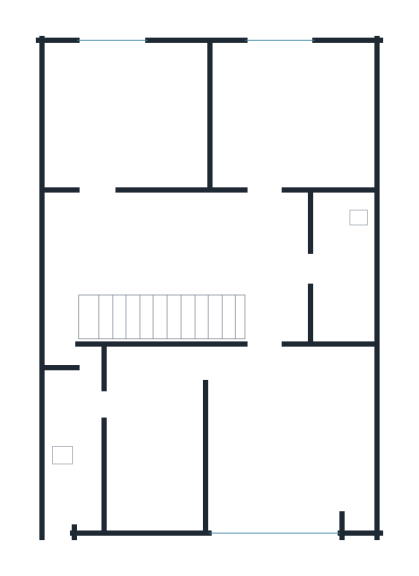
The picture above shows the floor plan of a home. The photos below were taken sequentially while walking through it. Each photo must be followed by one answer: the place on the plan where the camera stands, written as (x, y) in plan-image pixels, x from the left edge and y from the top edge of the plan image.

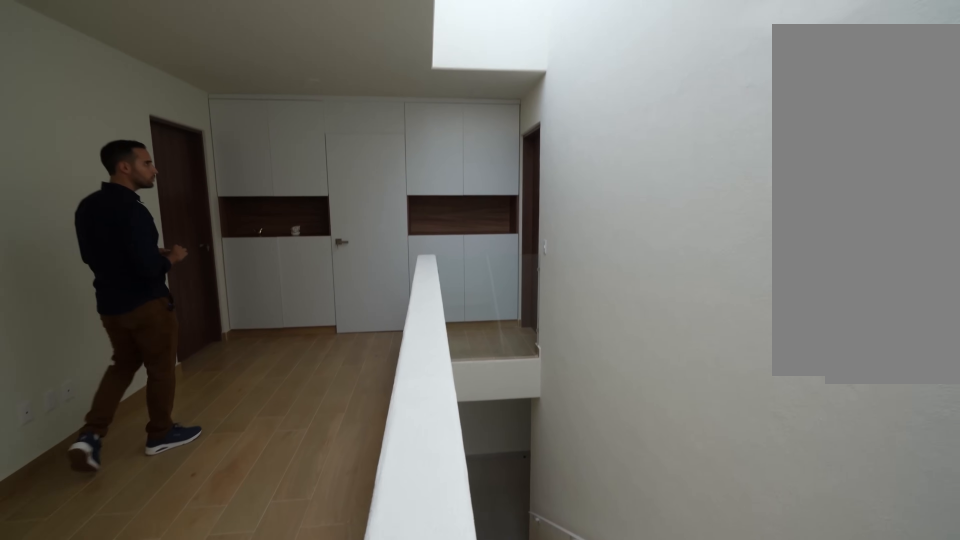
(59, 286)
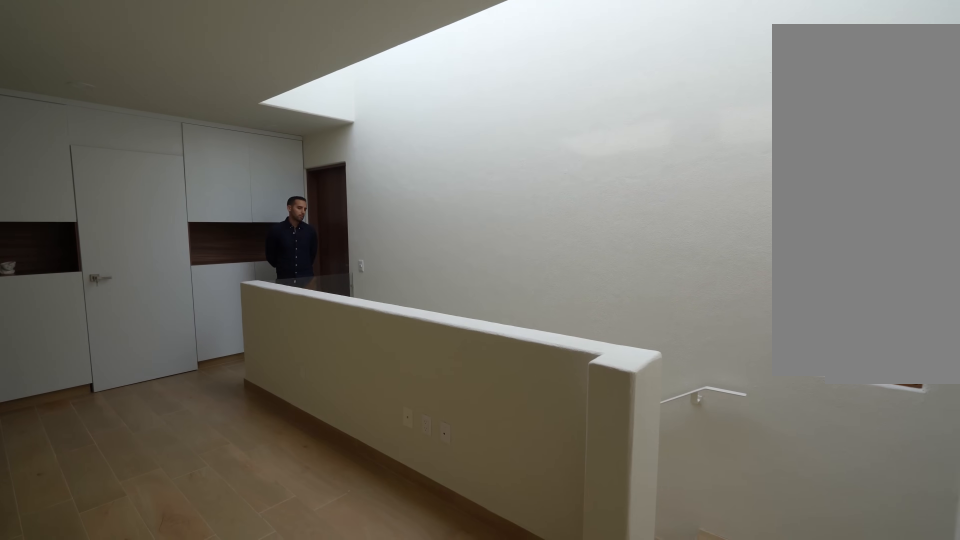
(54, 252)
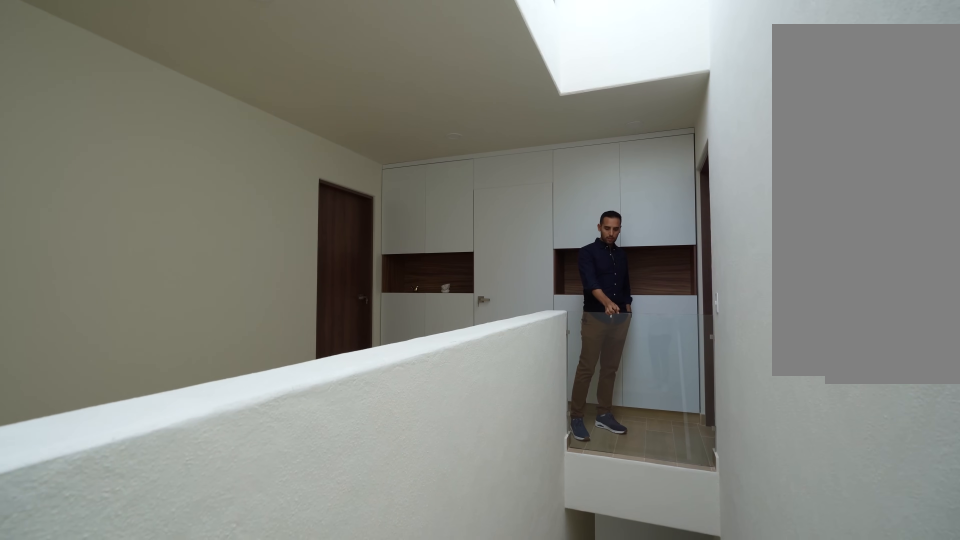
(78, 299)
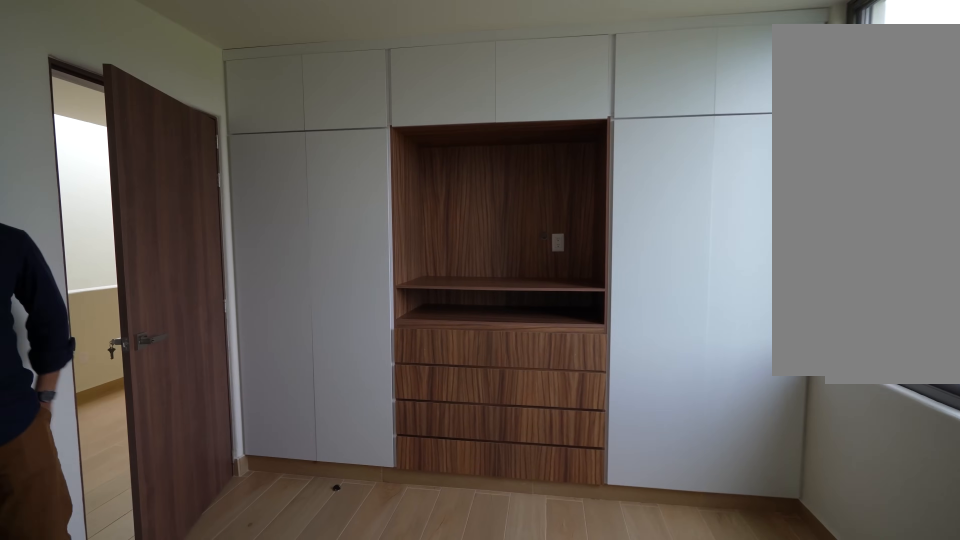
(336, 134)
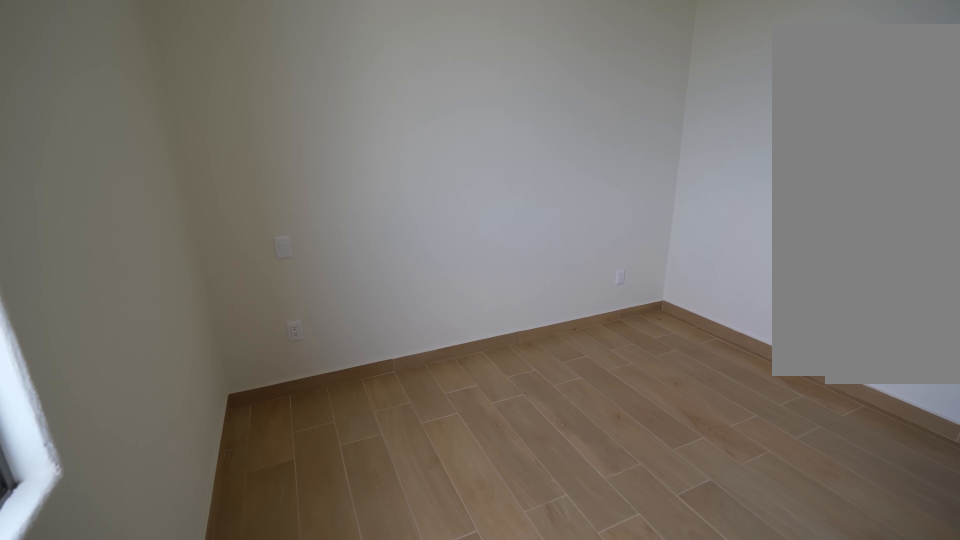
(254, 59)
